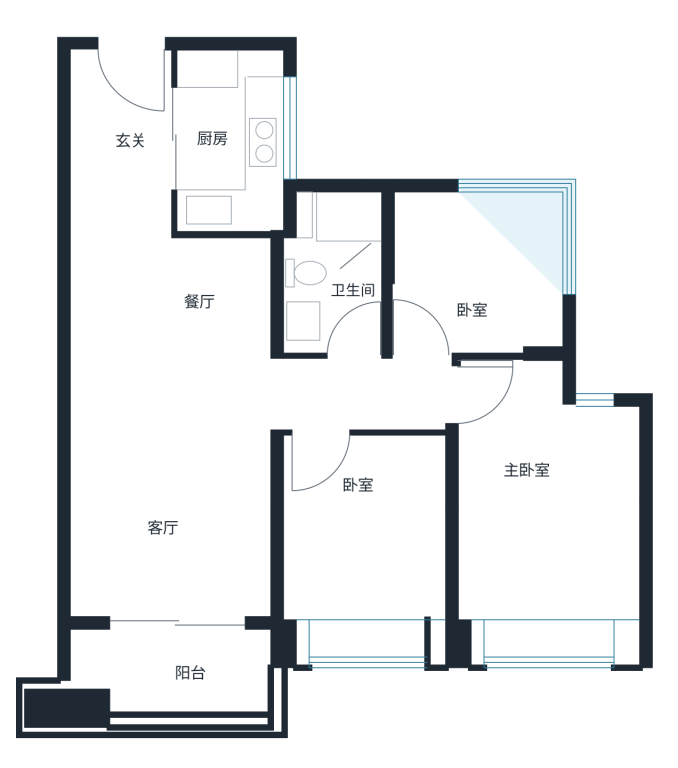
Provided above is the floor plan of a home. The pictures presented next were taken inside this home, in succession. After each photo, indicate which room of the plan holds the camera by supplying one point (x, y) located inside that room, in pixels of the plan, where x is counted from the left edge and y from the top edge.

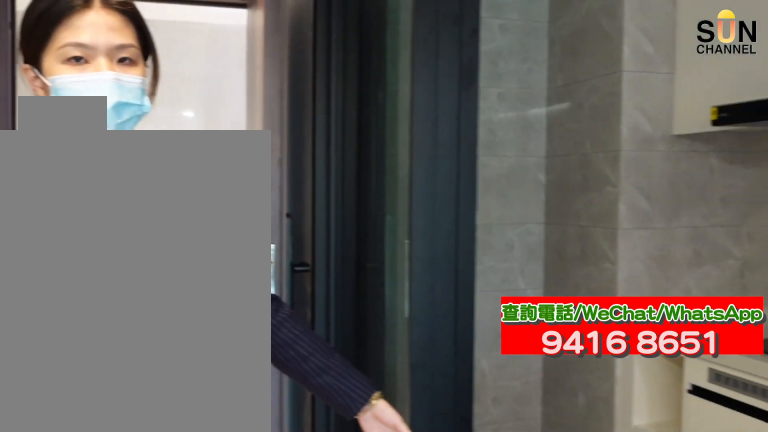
(230, 138)
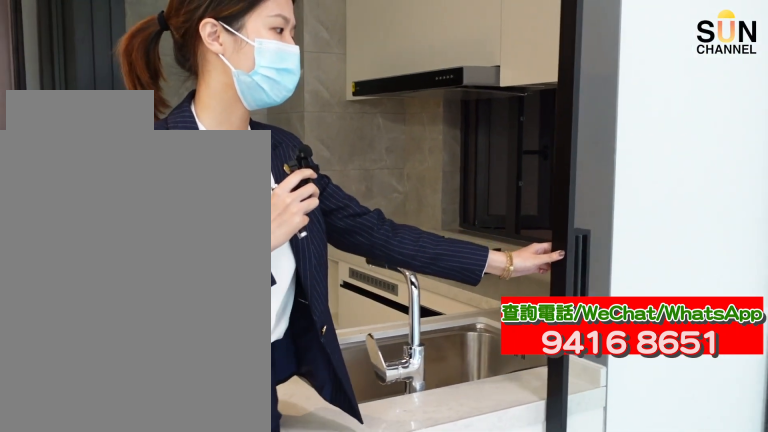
(230, 138)
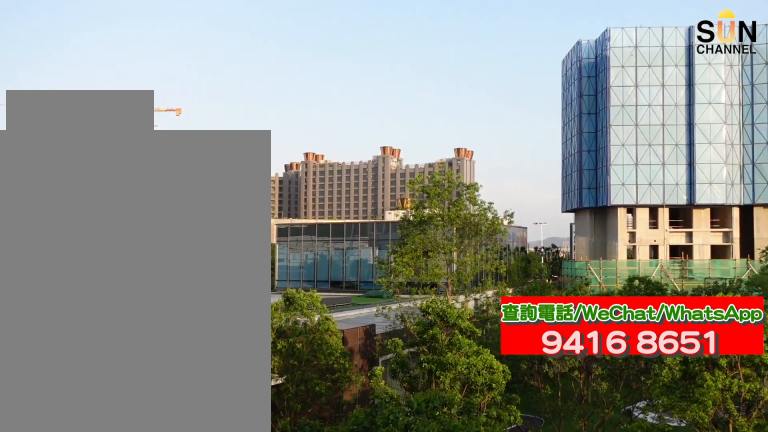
(172, 674)
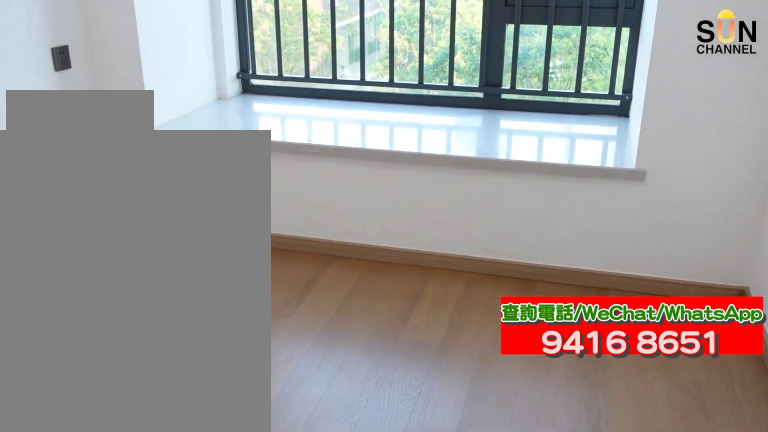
(372, 551)
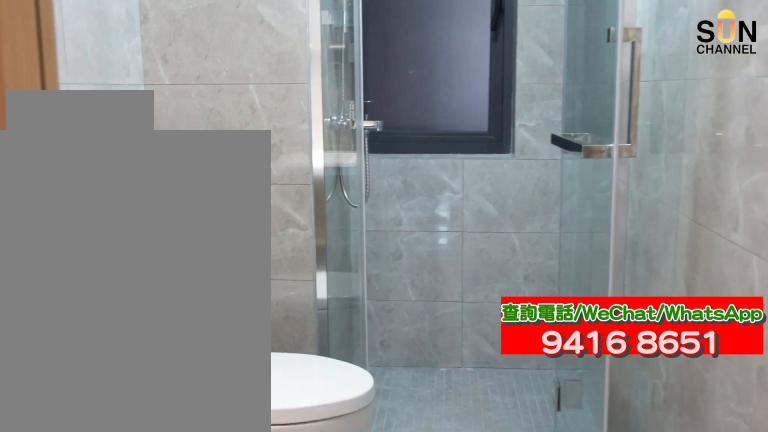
(333, 269)
